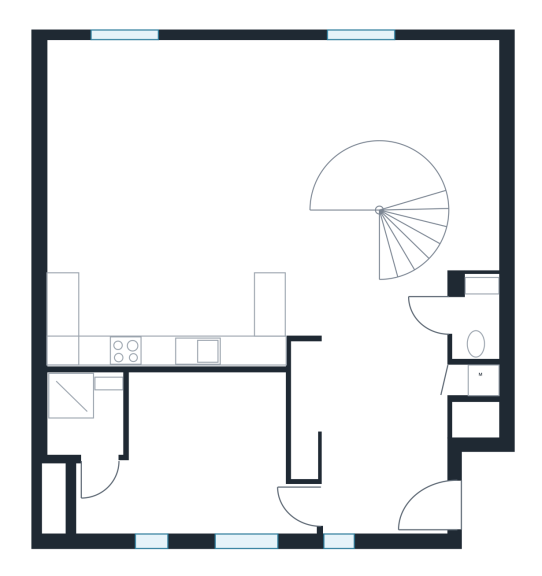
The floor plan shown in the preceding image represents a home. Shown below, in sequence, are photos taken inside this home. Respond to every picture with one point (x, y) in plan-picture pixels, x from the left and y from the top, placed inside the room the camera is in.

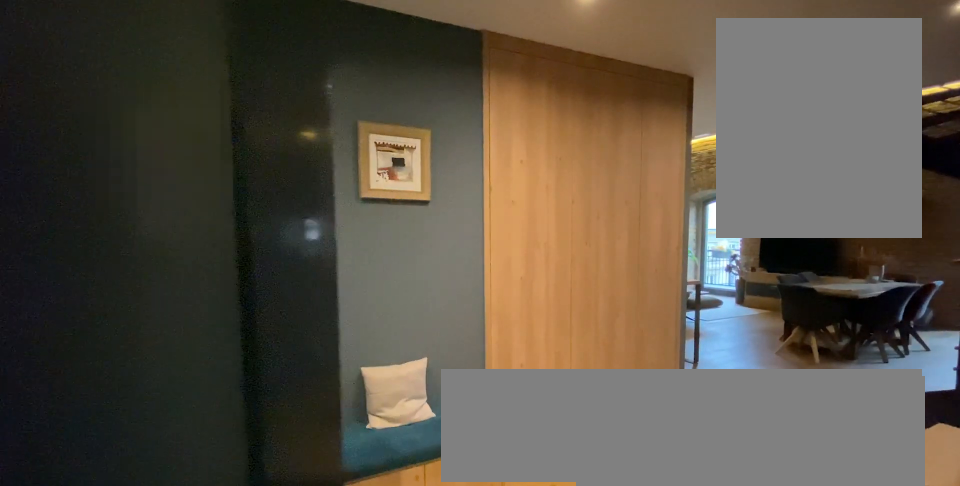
(388, 444)
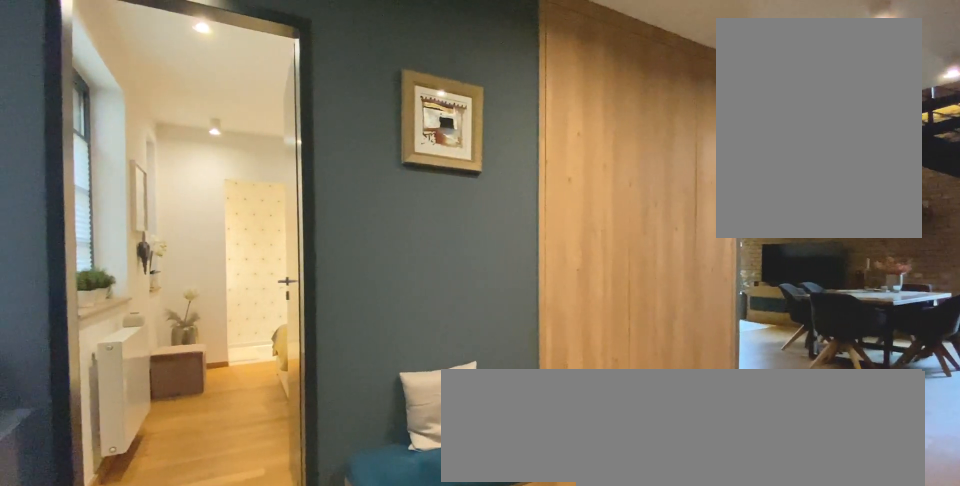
(388, 444)
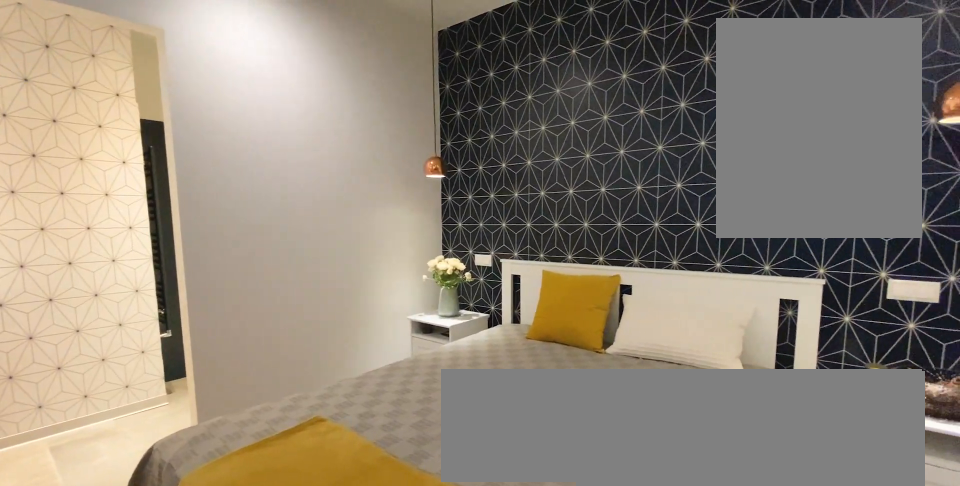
(202, 444)
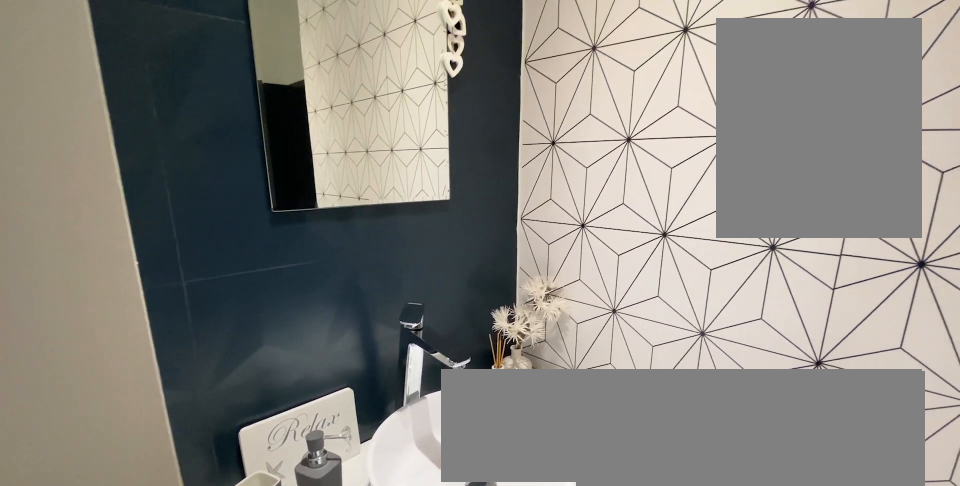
(92, 444)
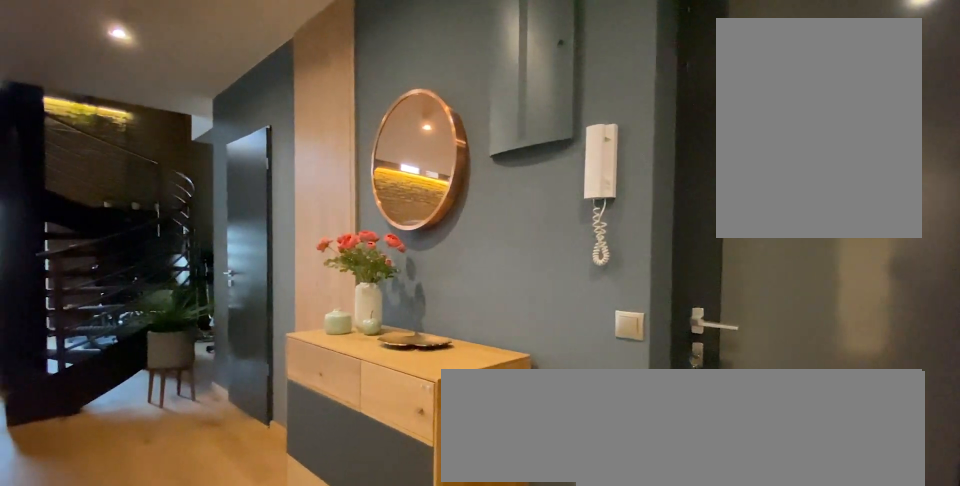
(388, 444)
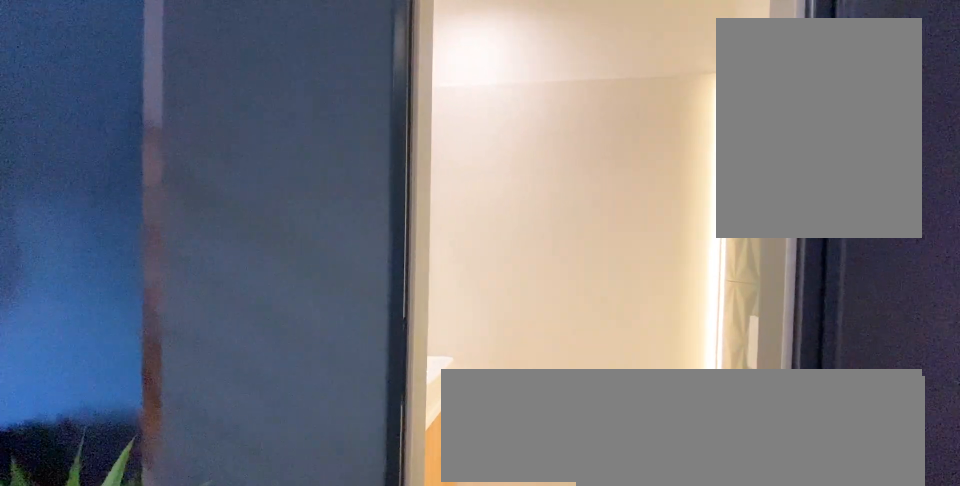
(475, 323)
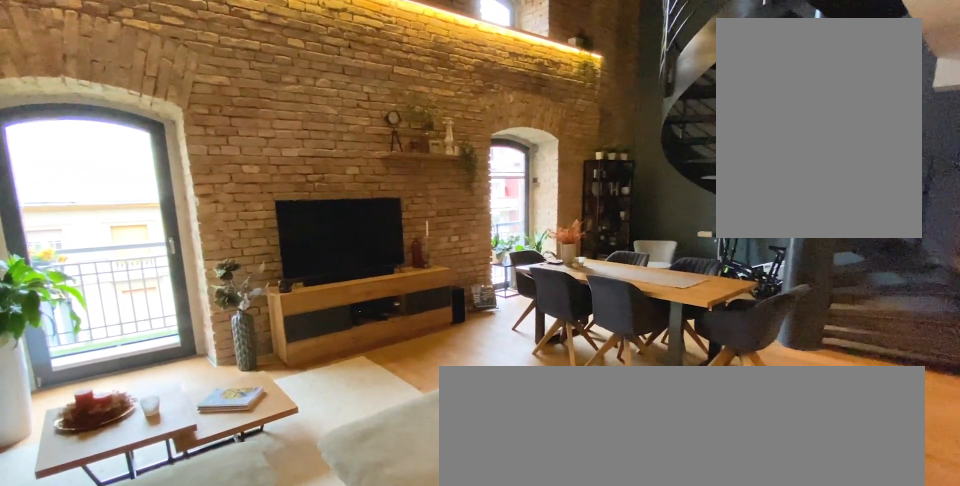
(200, 200)
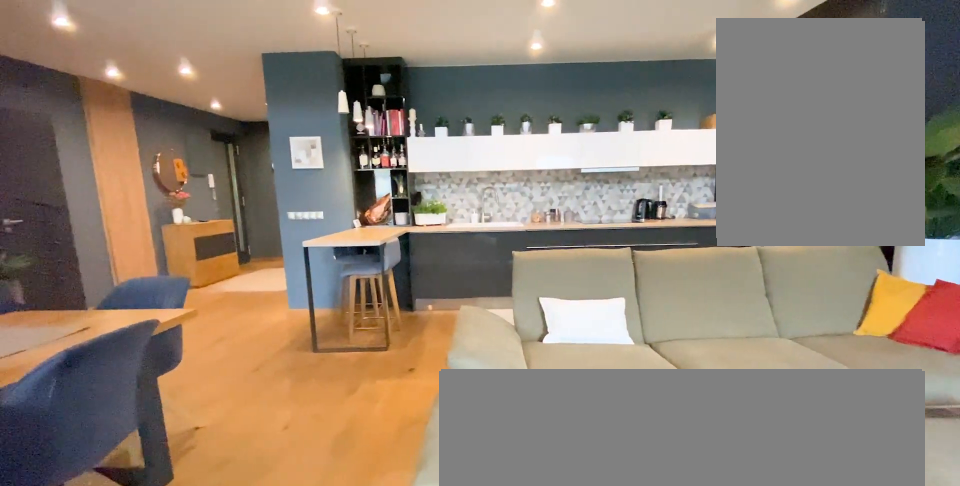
(200, 201)
